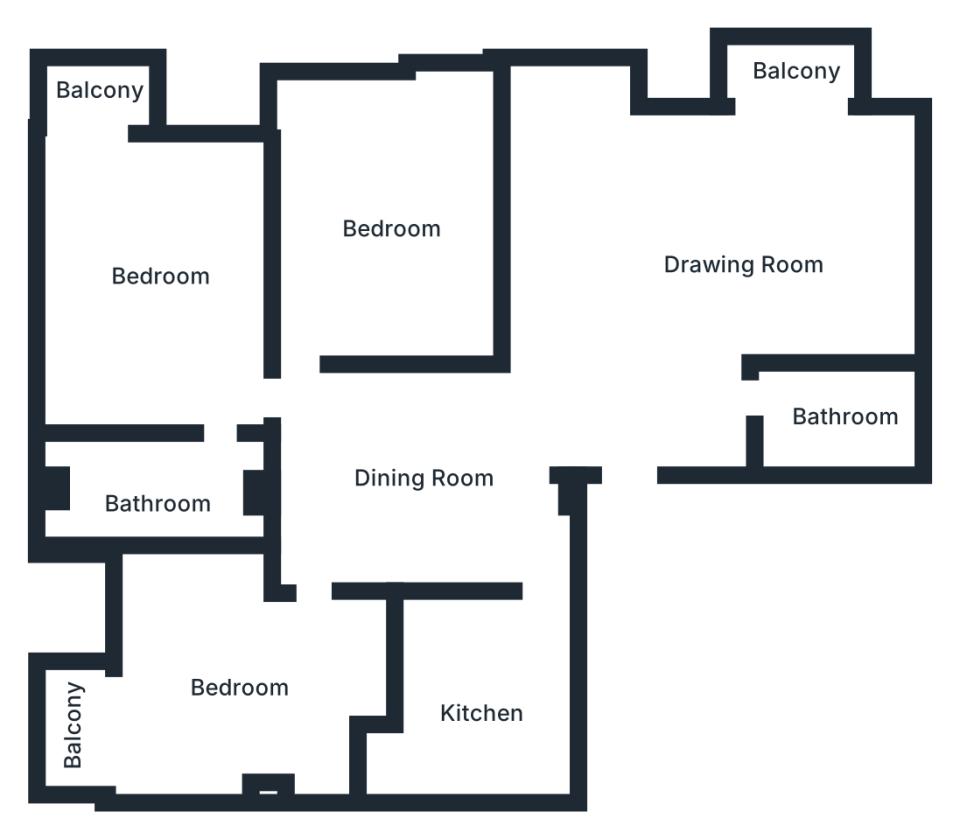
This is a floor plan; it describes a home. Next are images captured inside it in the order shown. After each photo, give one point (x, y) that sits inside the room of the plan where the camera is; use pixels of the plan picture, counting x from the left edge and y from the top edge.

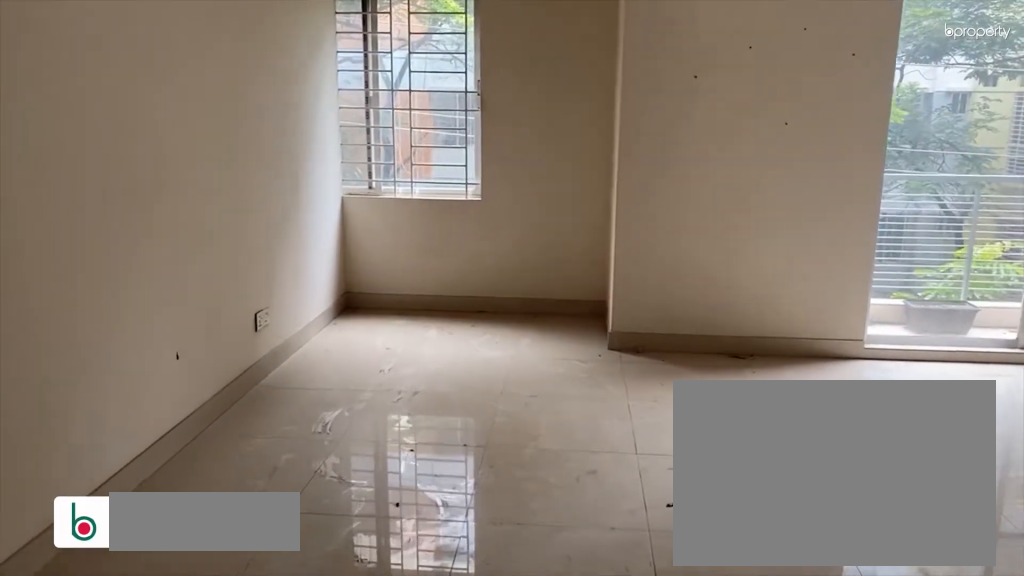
(738, 258)
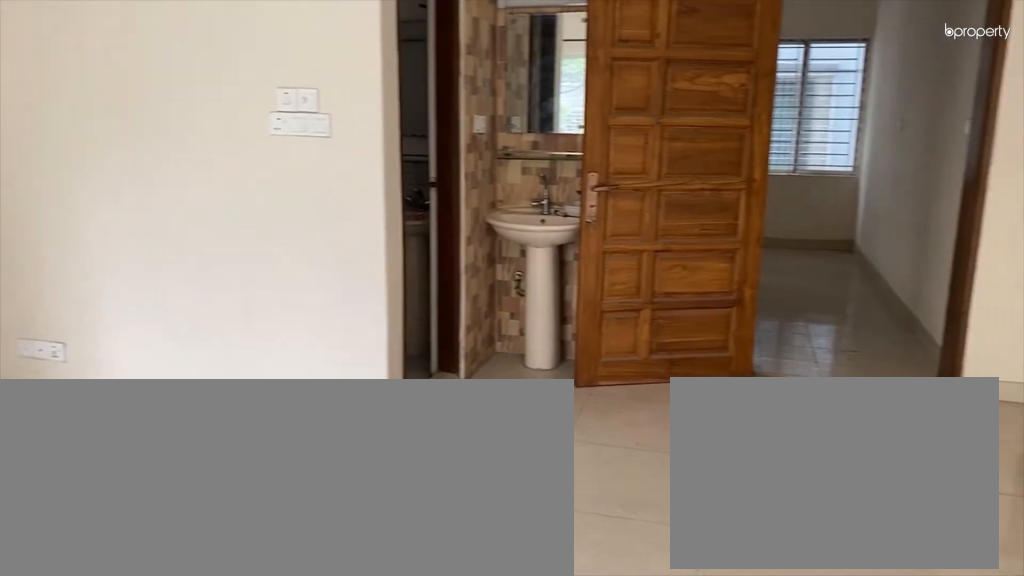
(738, 258)
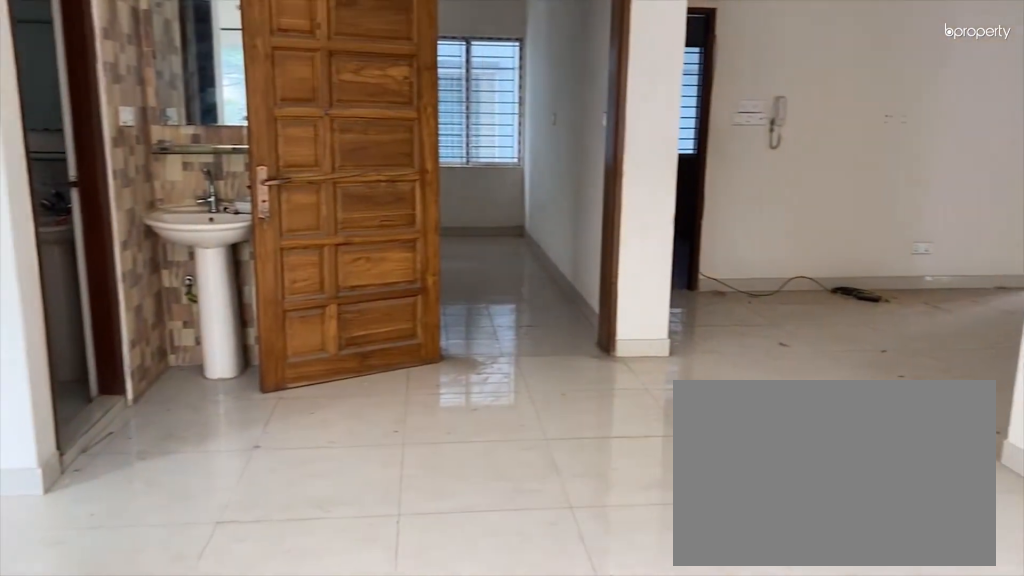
(738, 258)
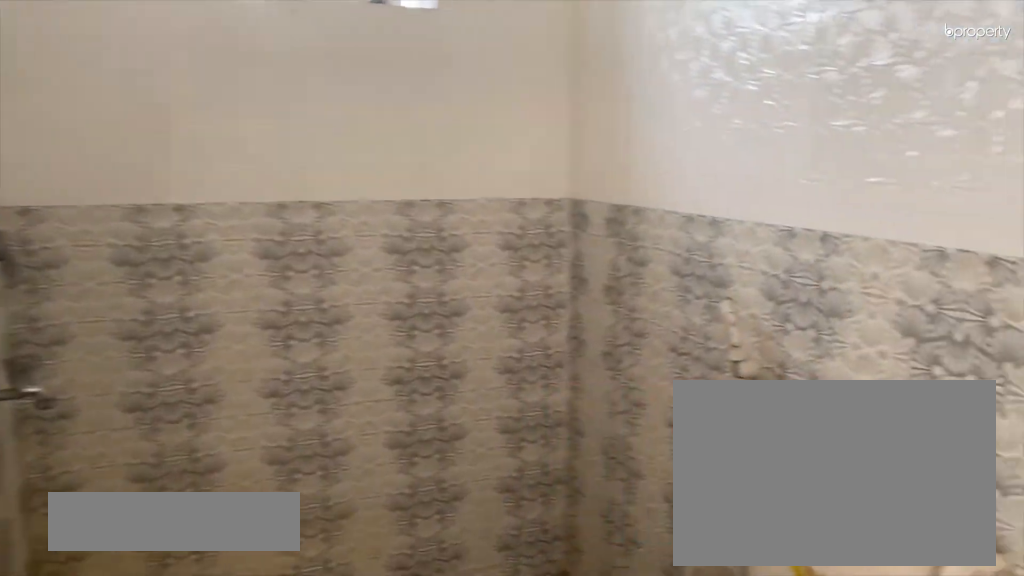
(840, 398)
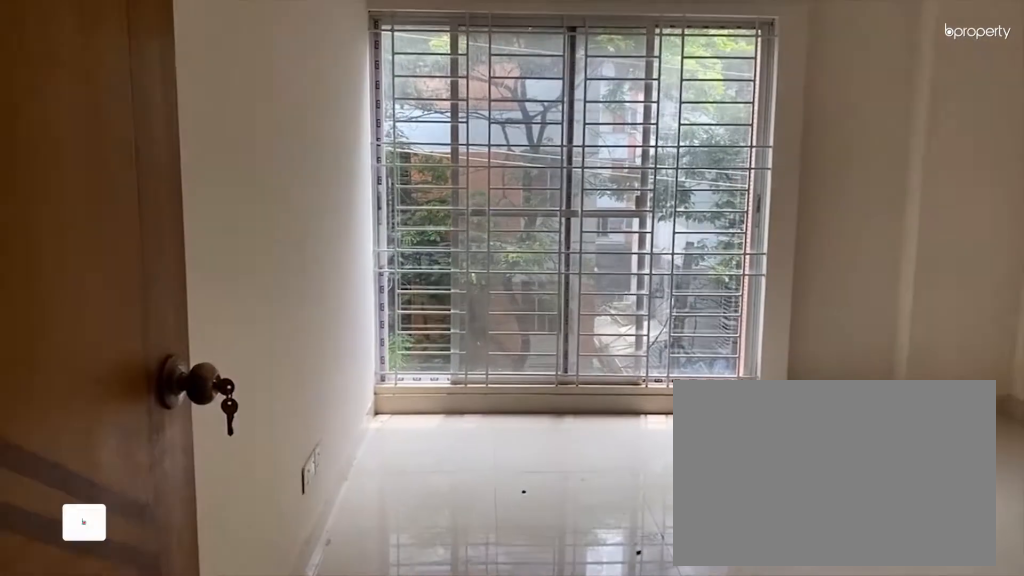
(398, 229)
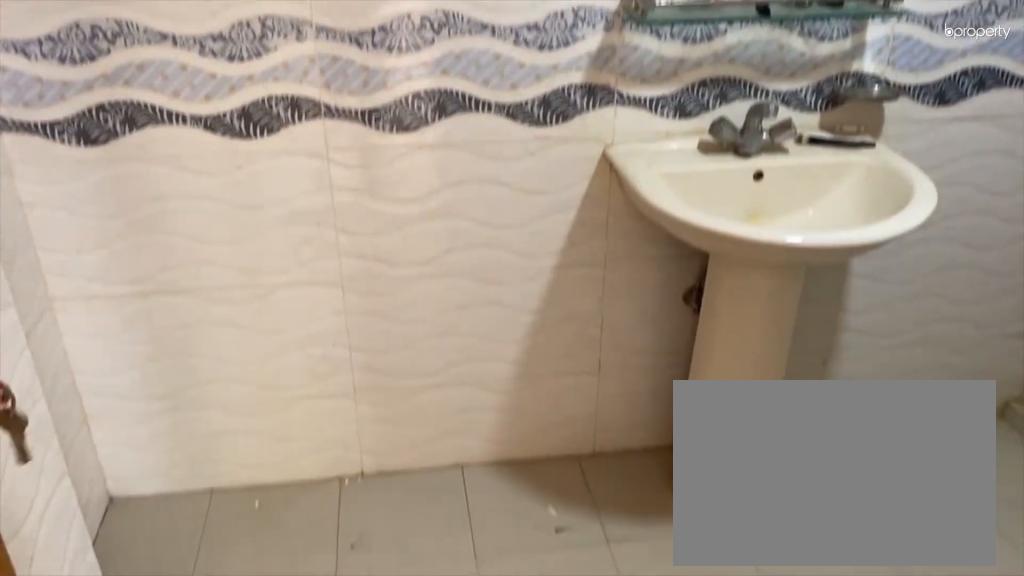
(161, 498)
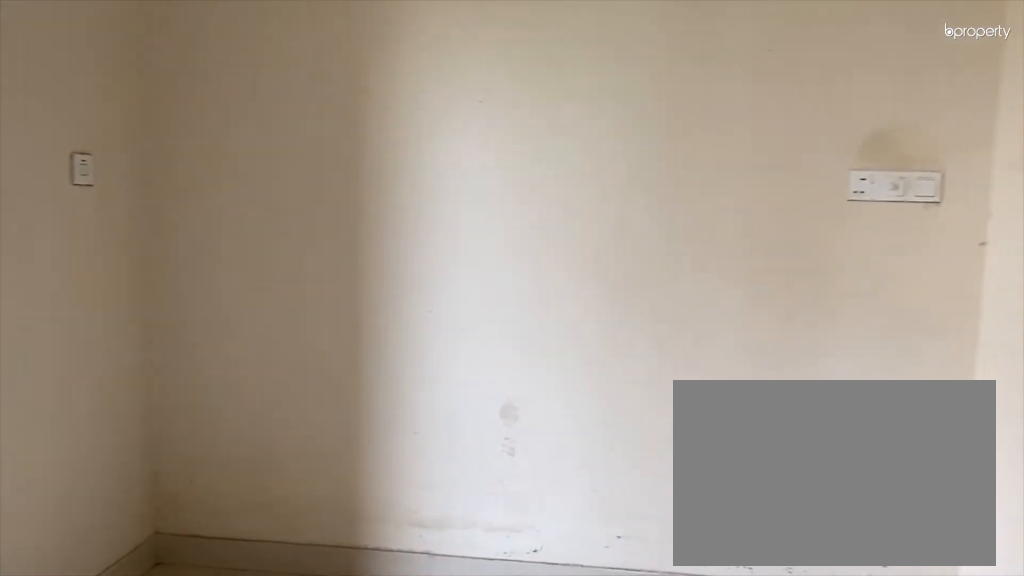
(249, 684)
